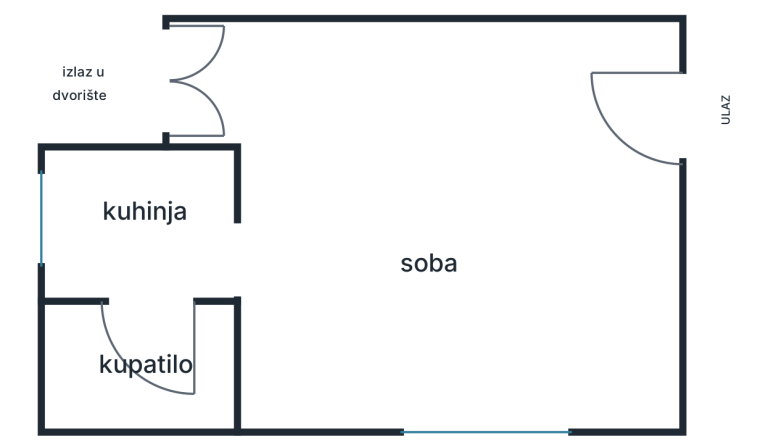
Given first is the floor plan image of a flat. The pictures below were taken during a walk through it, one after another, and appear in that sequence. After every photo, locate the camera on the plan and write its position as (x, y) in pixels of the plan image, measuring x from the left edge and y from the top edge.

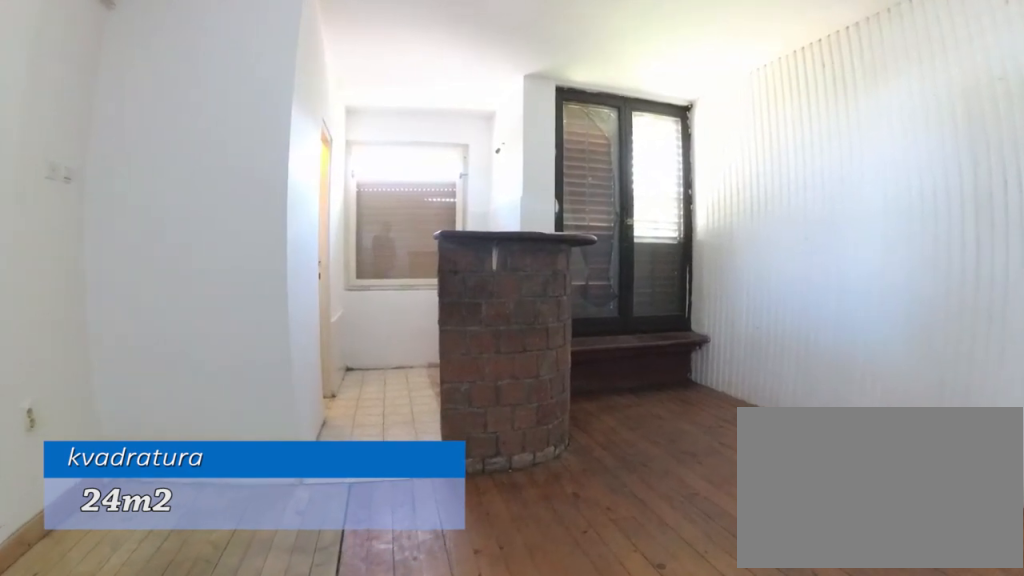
(443, 280)
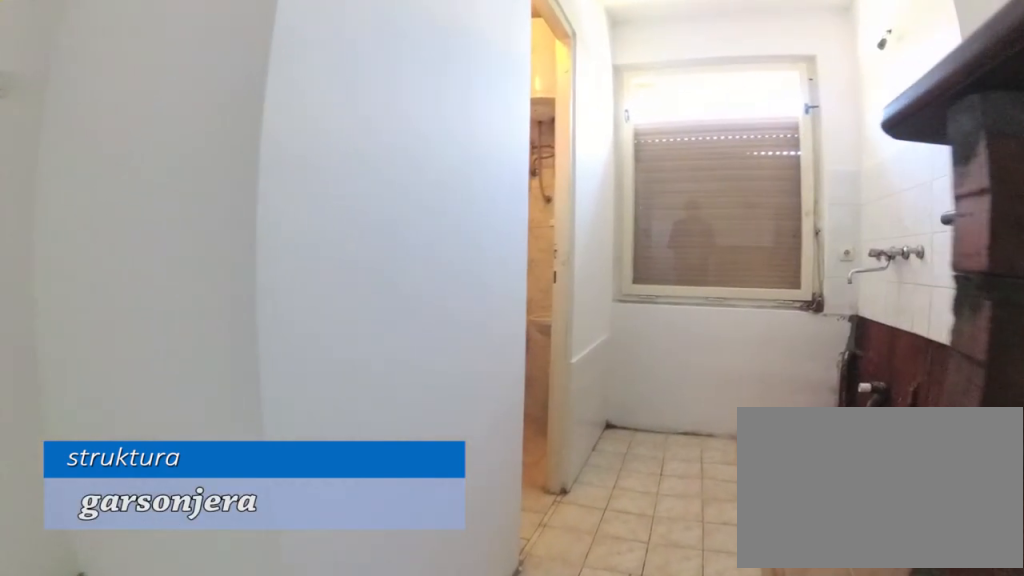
(267, 248)
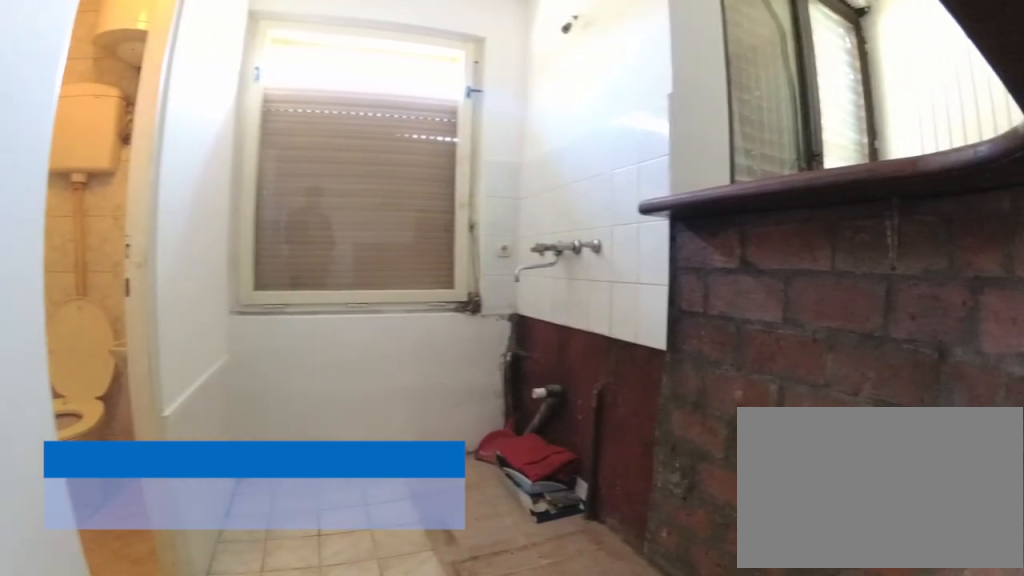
(235, 261)
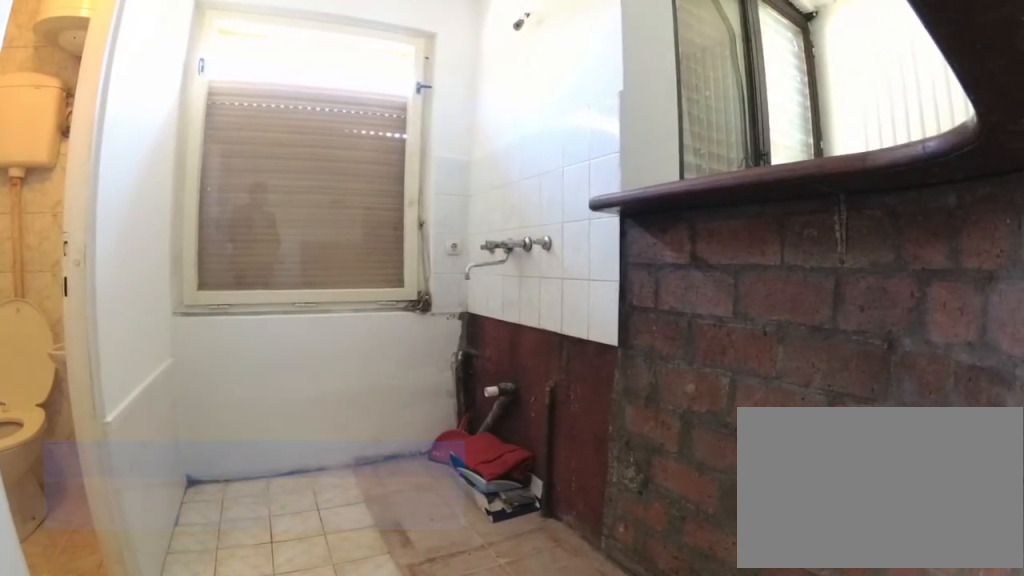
(235, 261)
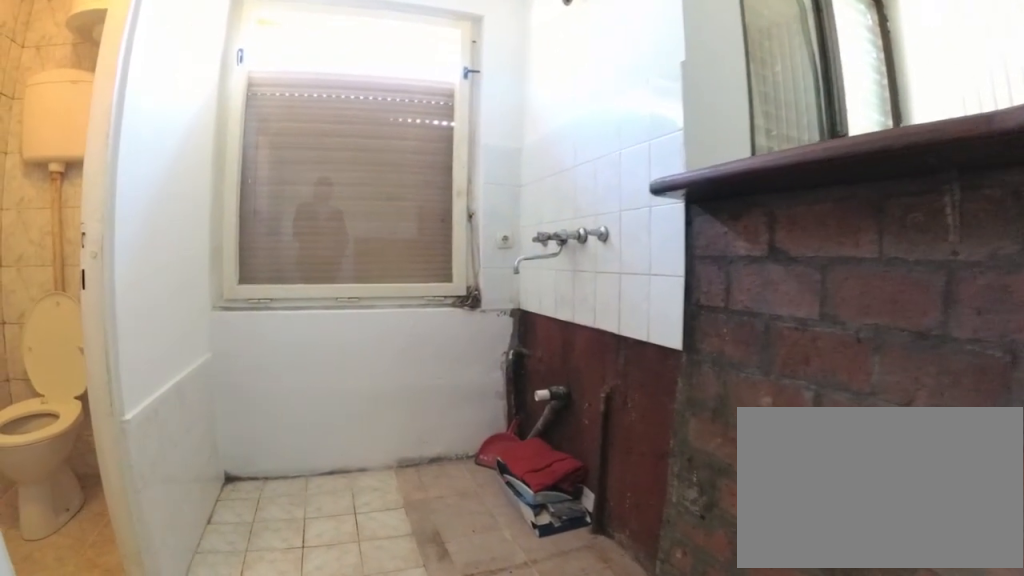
(221, 256)
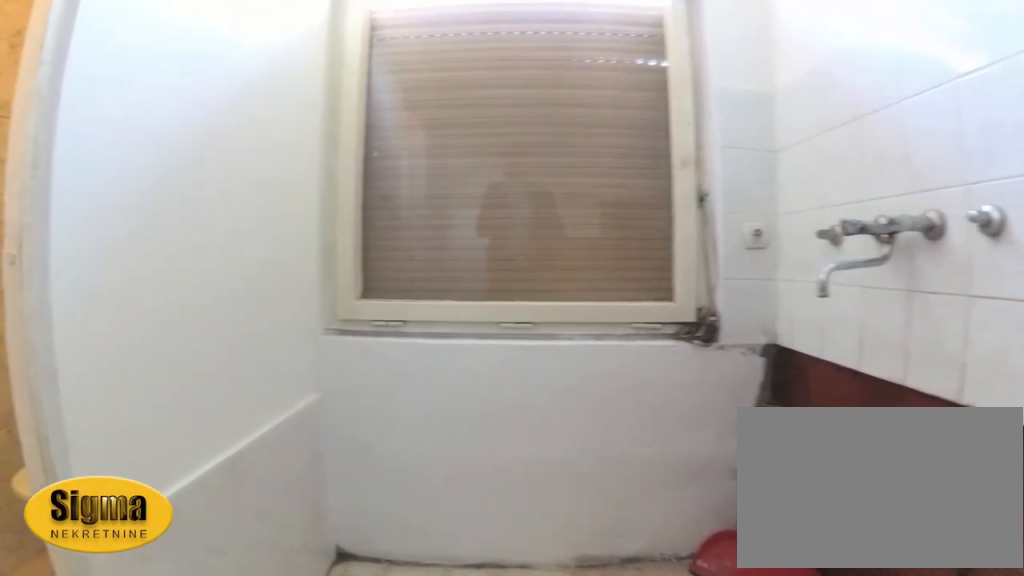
(197, 255)
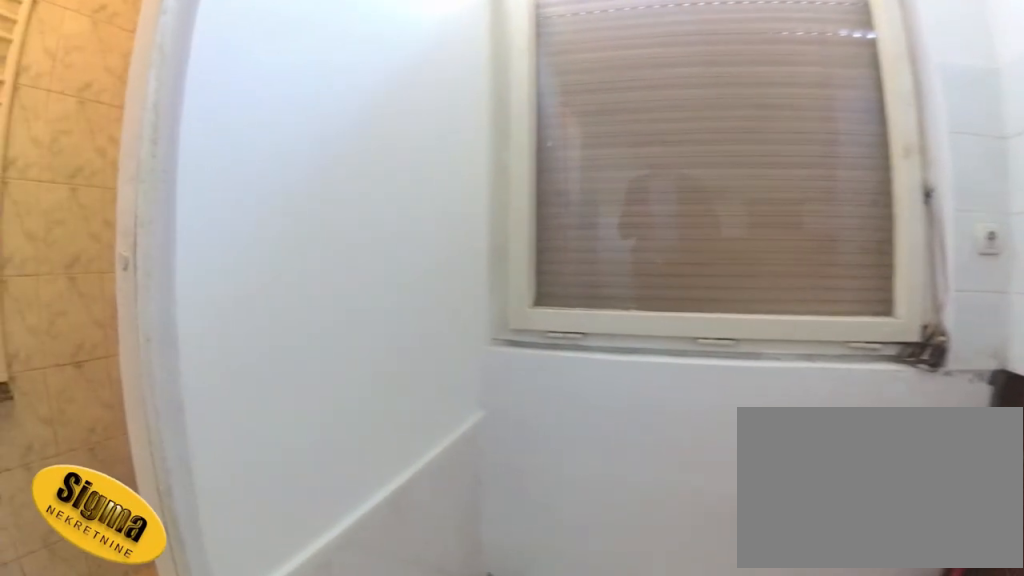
(195, 257)
